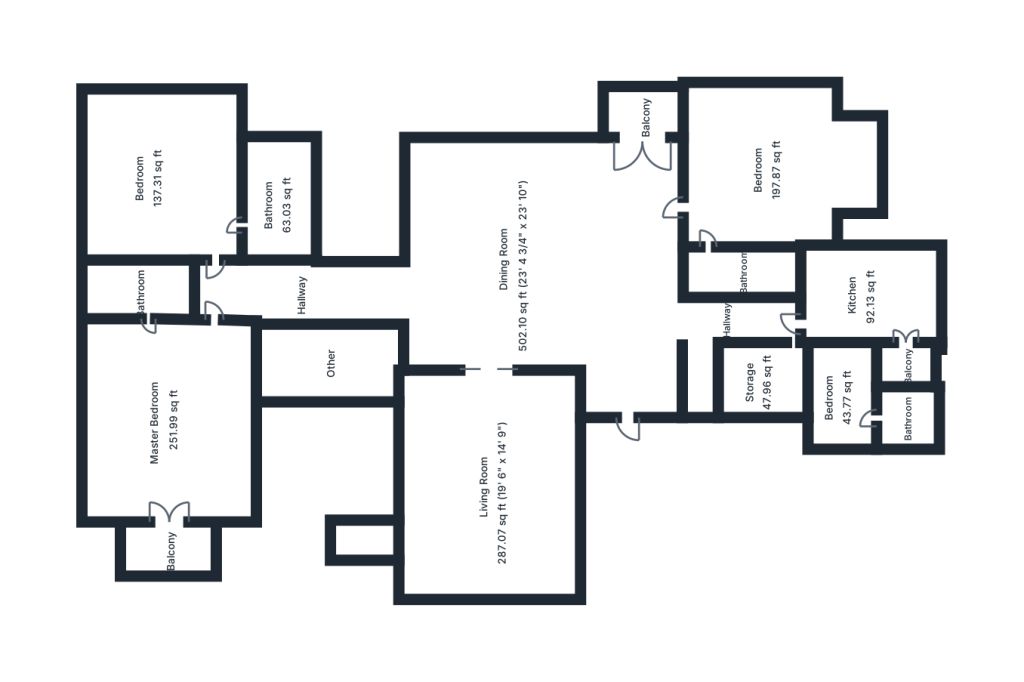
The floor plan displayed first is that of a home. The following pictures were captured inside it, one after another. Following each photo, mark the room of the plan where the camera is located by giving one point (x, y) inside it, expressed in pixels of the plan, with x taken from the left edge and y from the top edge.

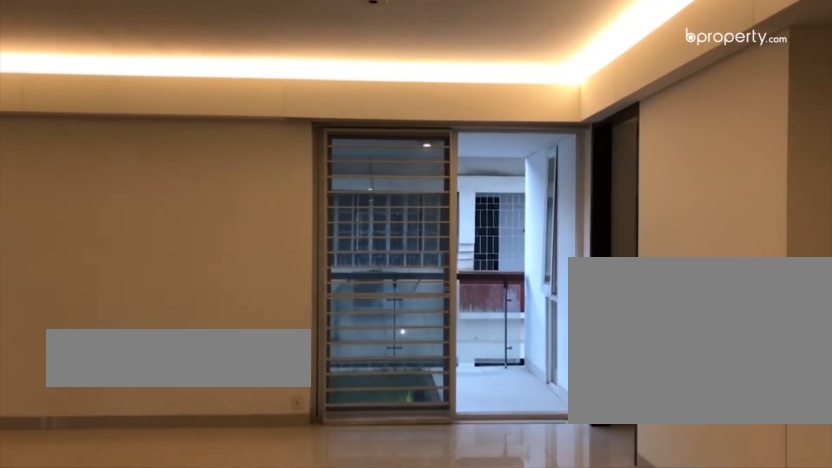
(583, 277)
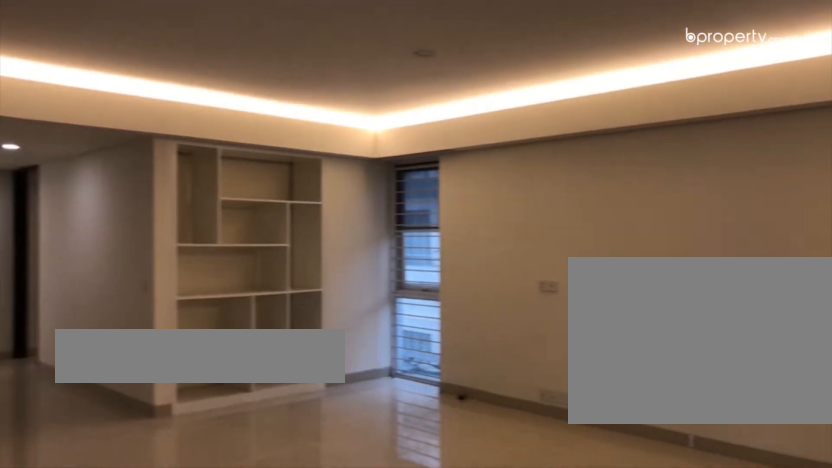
(583, 277)
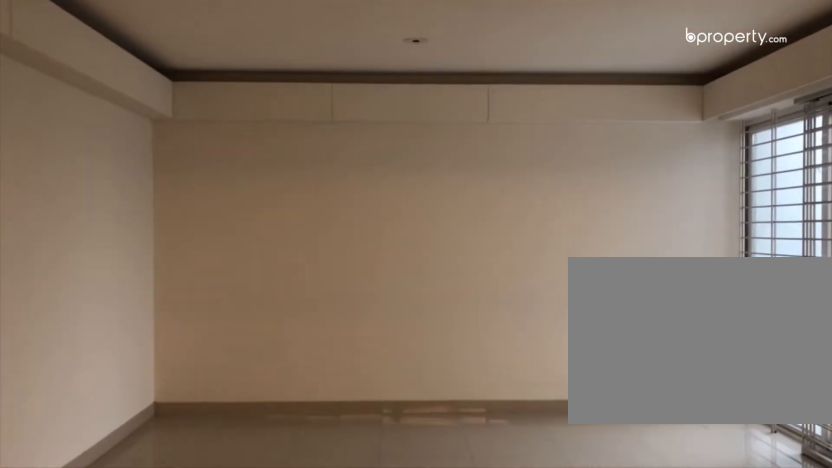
(495, 445)
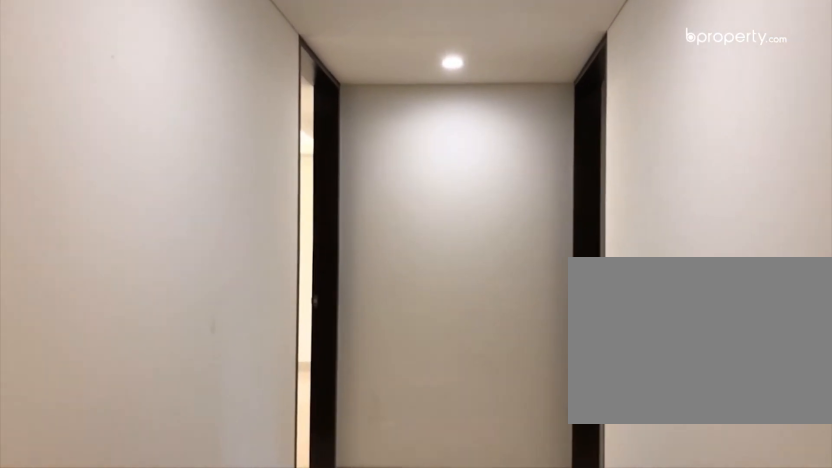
(354, 286)
